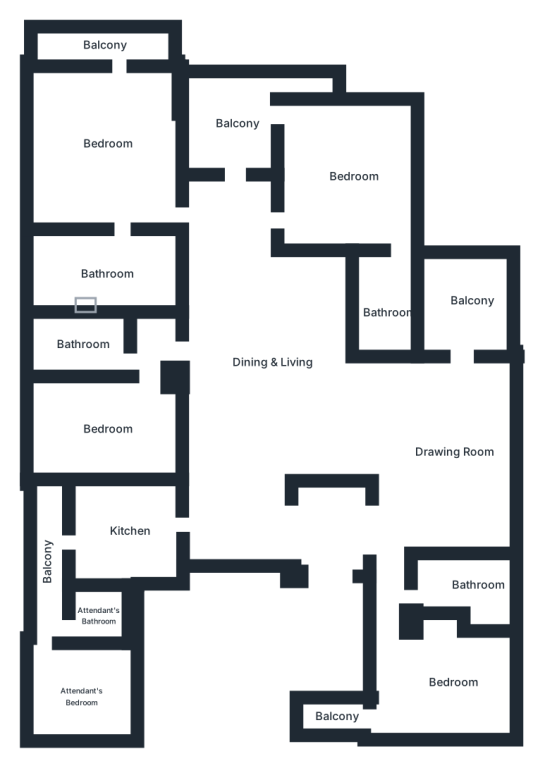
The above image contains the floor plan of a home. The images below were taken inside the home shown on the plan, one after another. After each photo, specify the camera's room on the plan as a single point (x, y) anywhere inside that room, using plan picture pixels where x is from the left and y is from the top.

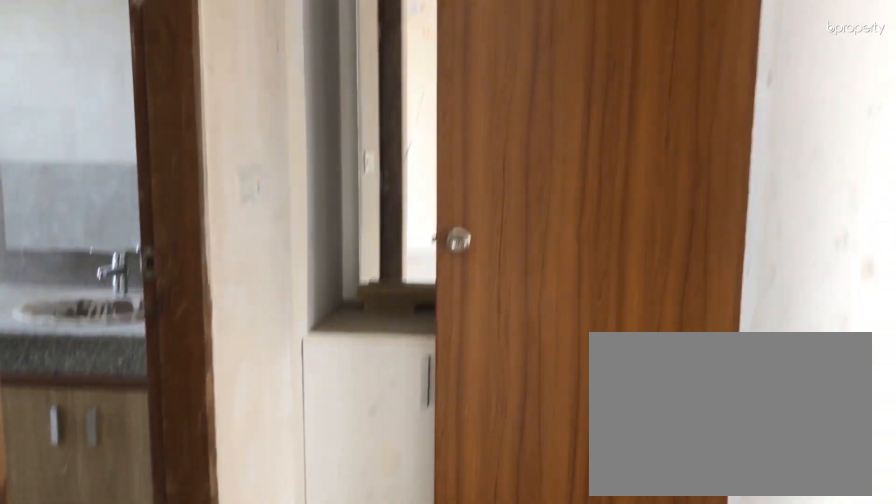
(101, 427)
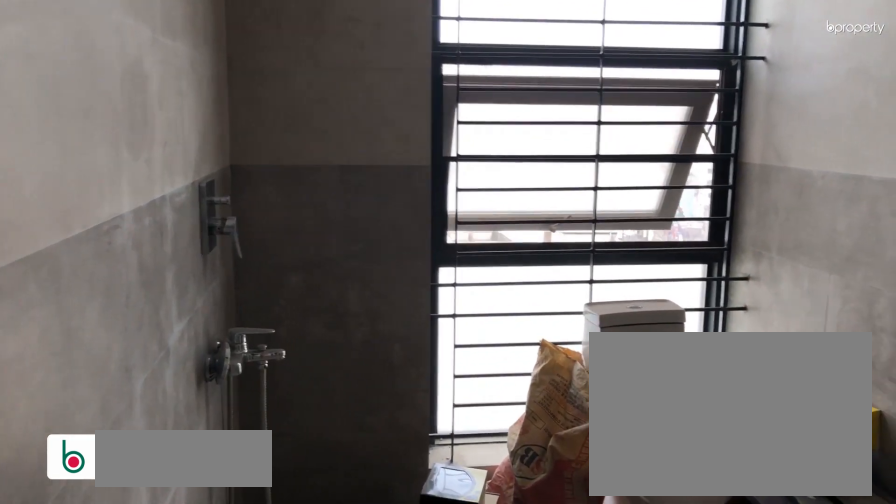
(78, 343)
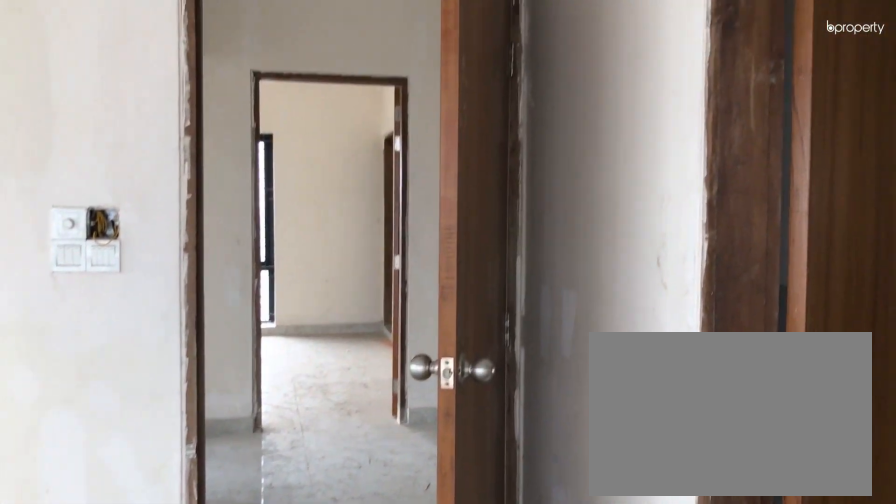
(104, 139)
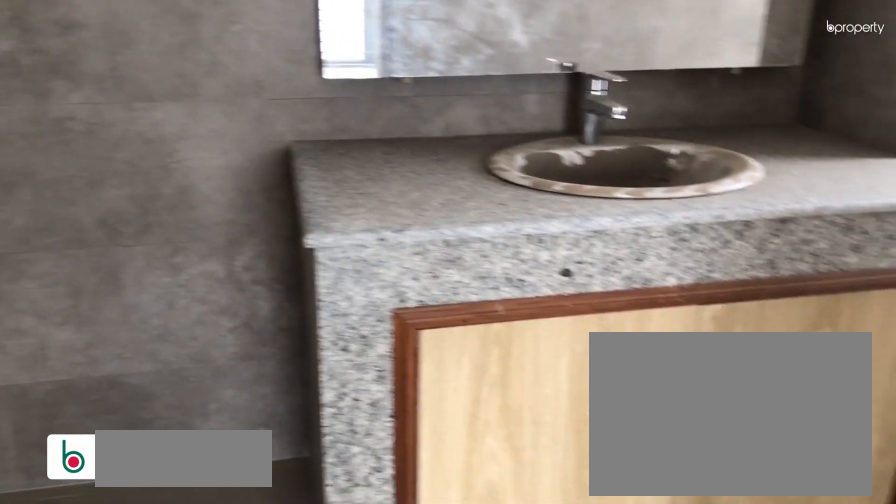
(106, 268)
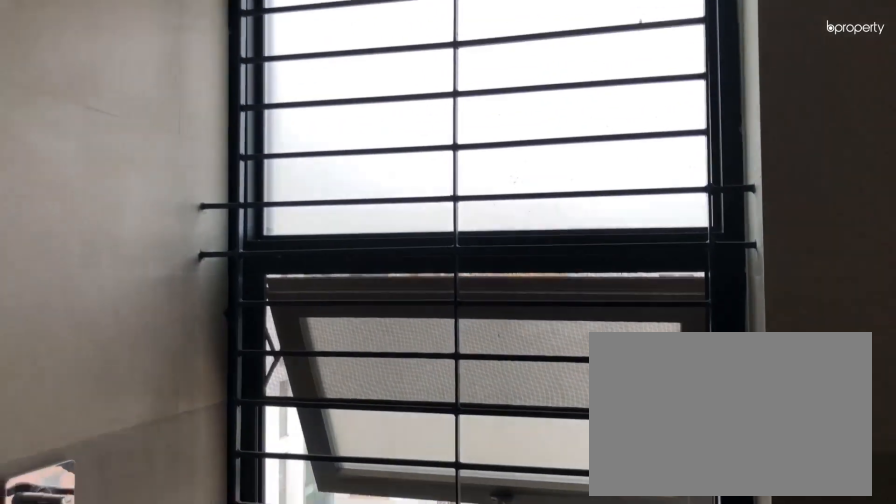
(106, 268)
